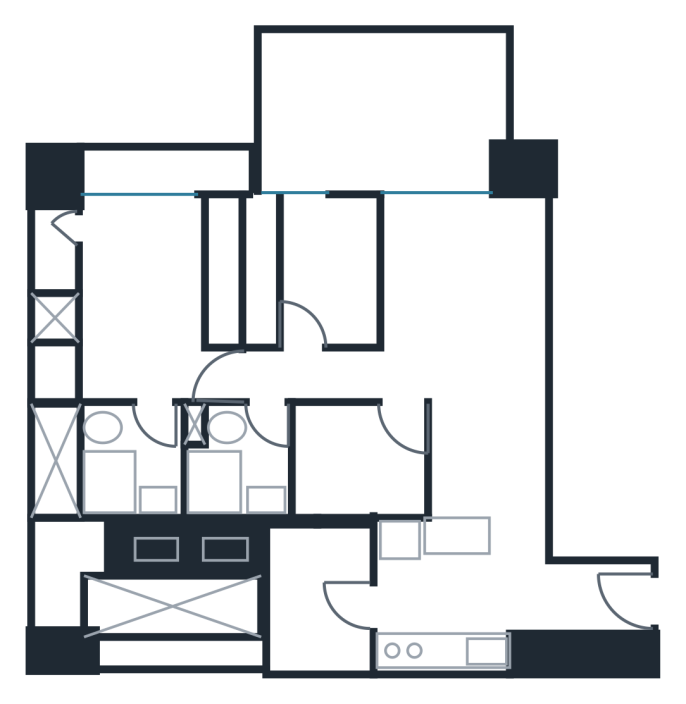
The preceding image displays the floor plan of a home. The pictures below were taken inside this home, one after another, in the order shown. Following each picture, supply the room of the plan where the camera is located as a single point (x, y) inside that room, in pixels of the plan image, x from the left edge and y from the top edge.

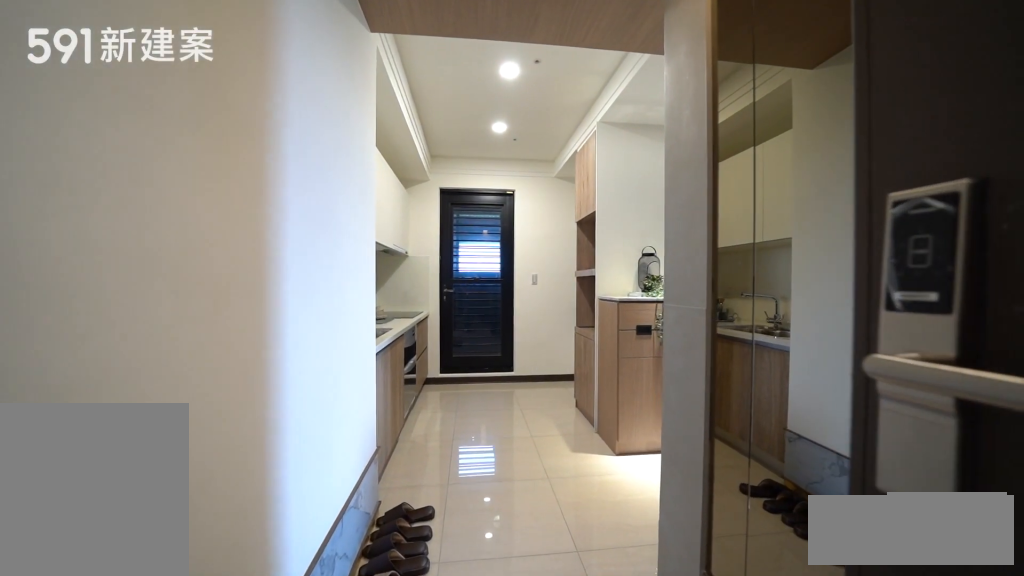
(584, 621)
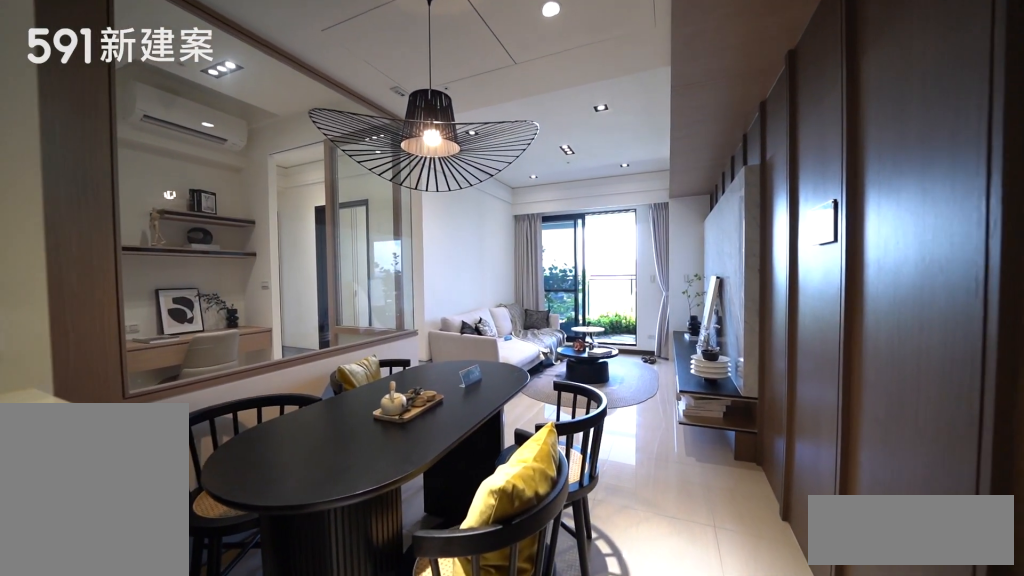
(486, 456)
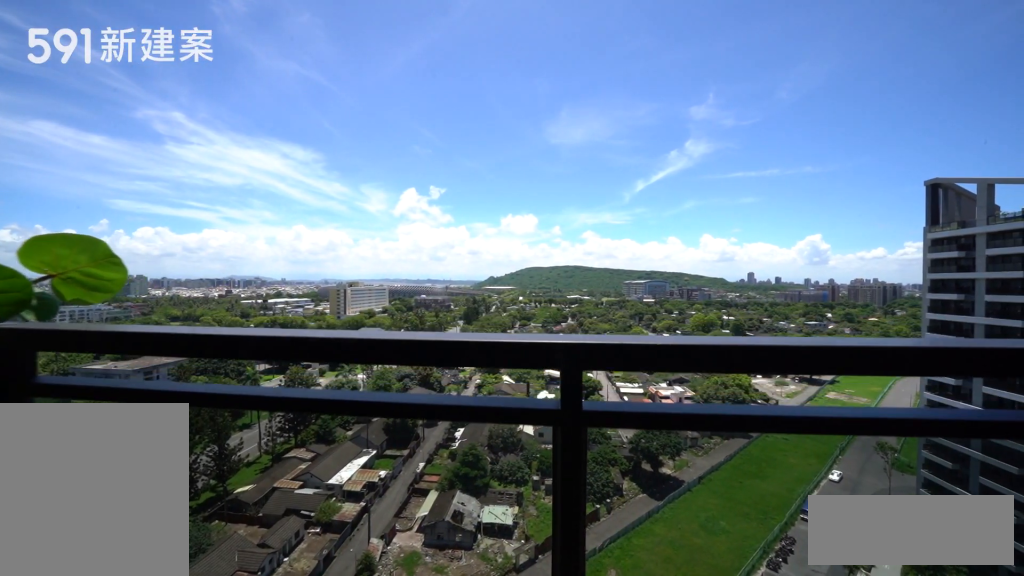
(385, 110)
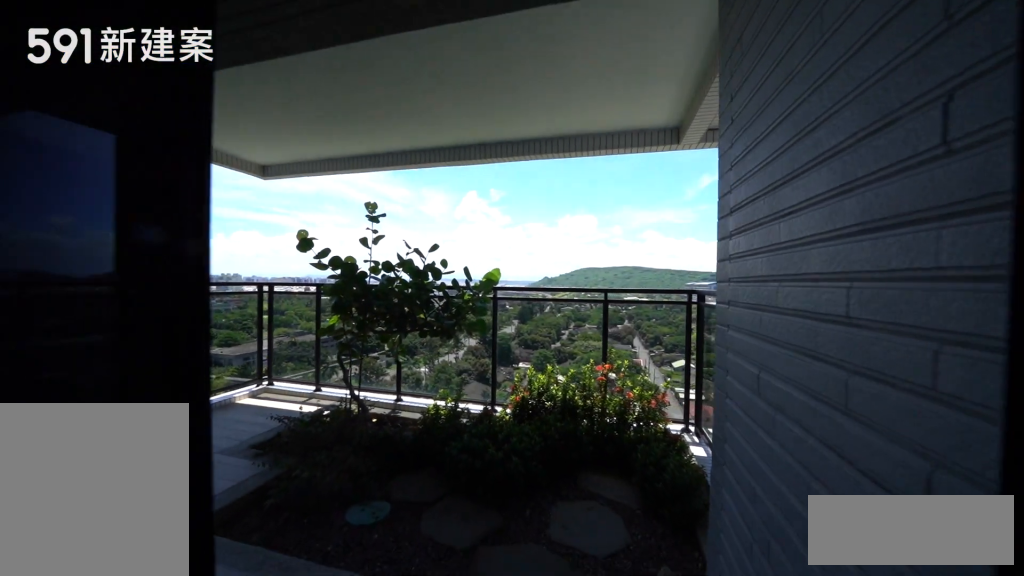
(385, 110)
